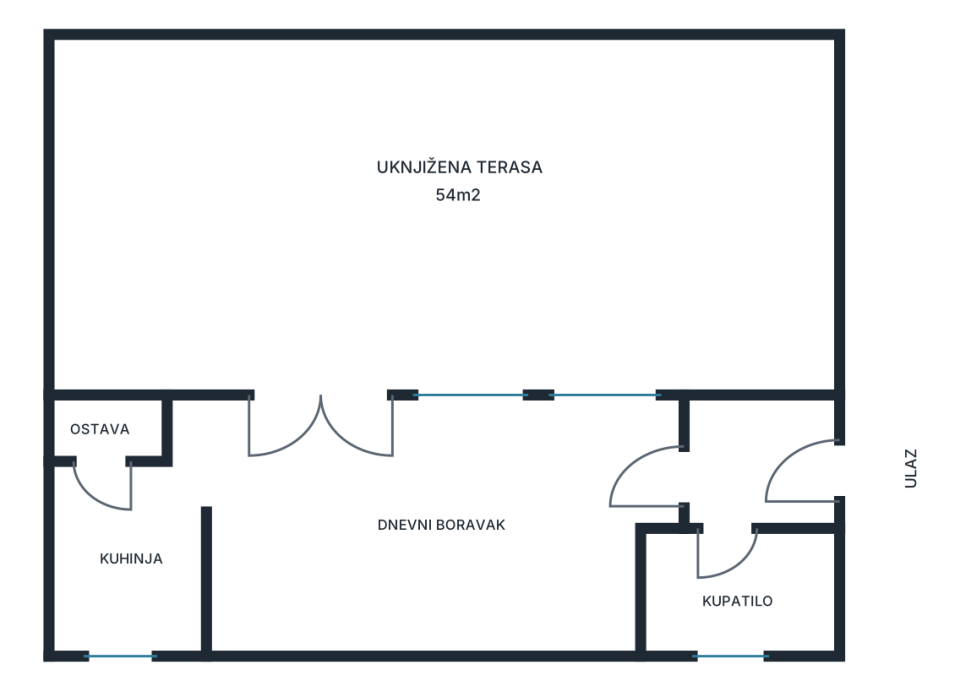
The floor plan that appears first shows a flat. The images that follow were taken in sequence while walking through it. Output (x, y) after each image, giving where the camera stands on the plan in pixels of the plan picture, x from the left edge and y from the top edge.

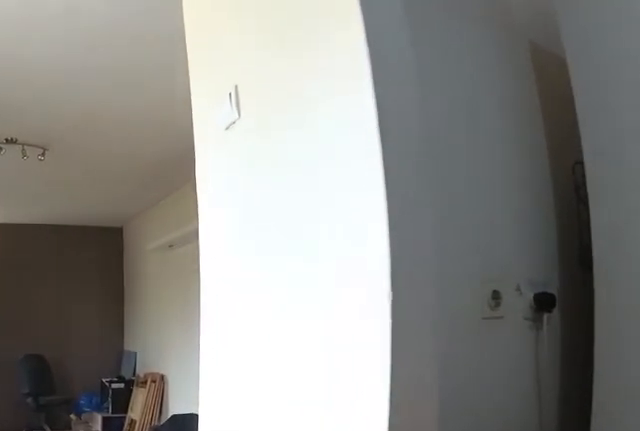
(115, 470)
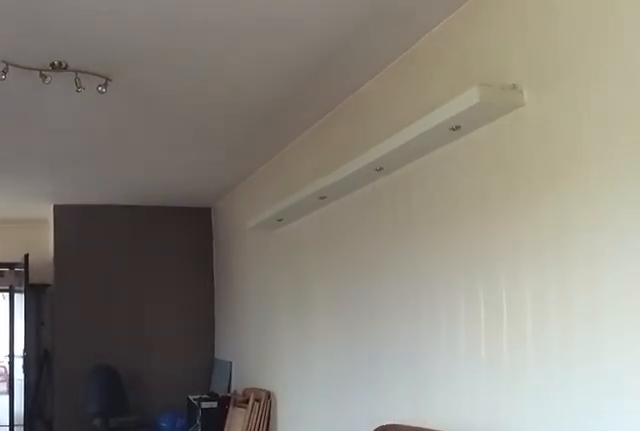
(219, 471)
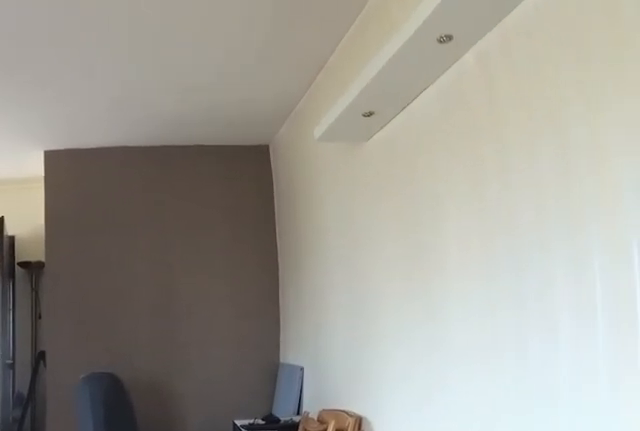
(298, 509)
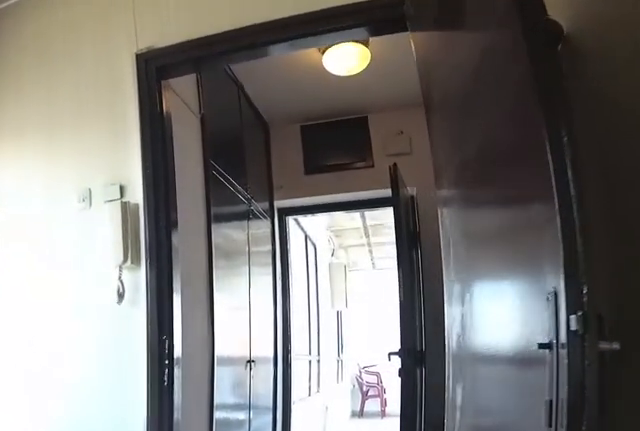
(510, 501)
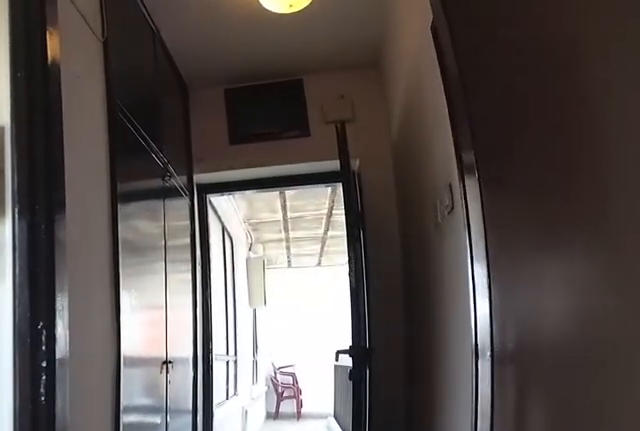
(550, 493)
